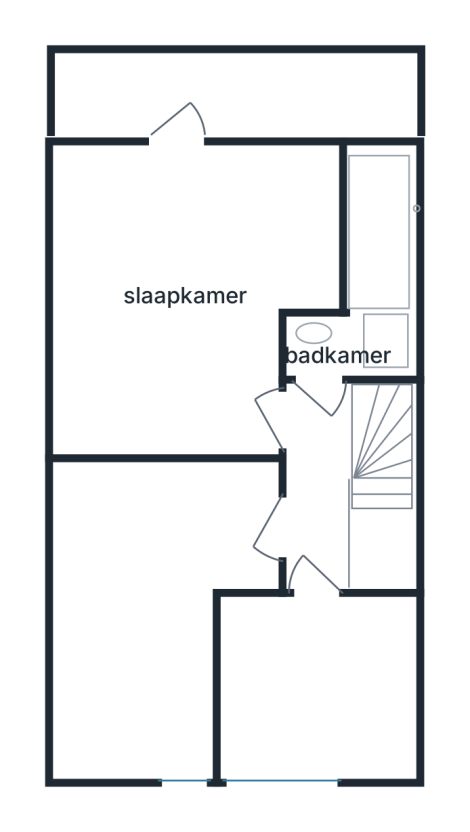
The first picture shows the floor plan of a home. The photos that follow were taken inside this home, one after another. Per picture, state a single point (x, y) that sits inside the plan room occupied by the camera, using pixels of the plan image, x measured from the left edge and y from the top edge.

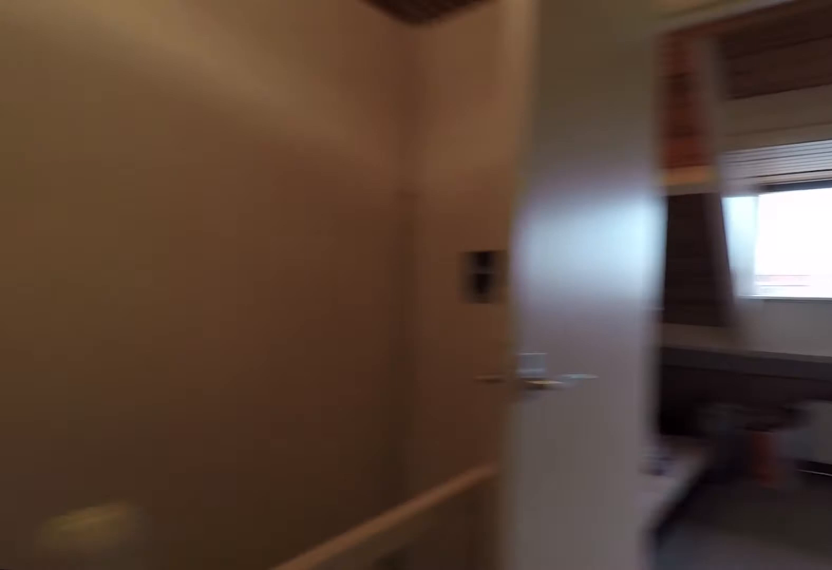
(317, 484)
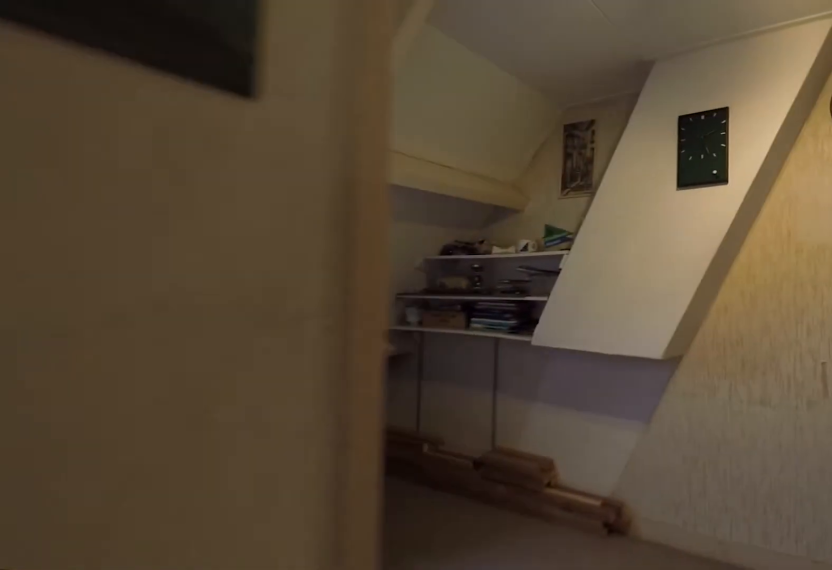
(154, 595)
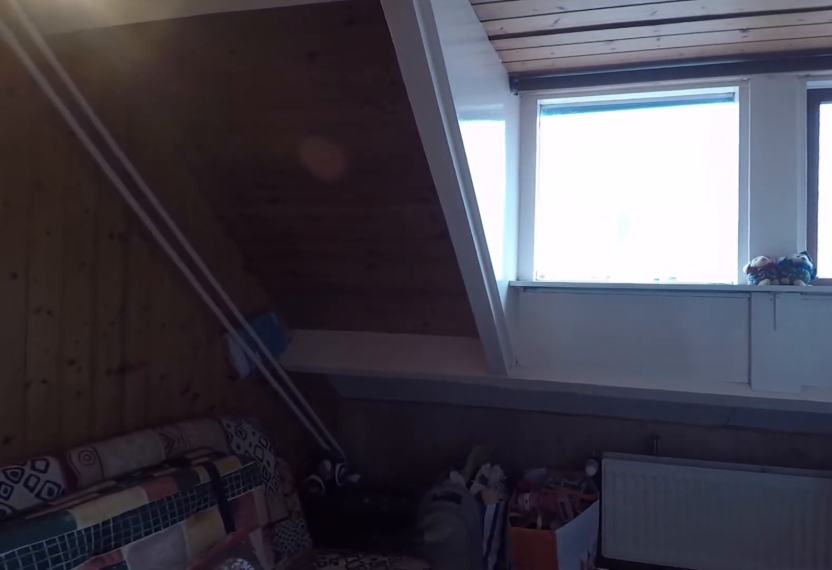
(312, 679)
